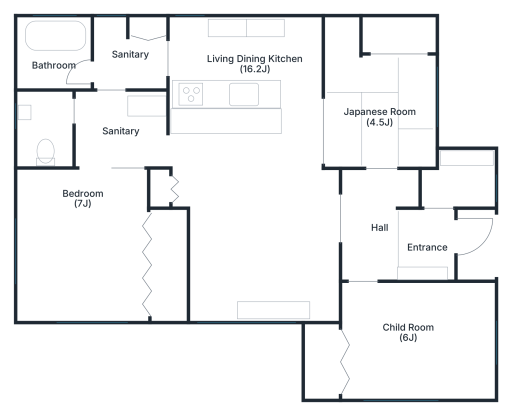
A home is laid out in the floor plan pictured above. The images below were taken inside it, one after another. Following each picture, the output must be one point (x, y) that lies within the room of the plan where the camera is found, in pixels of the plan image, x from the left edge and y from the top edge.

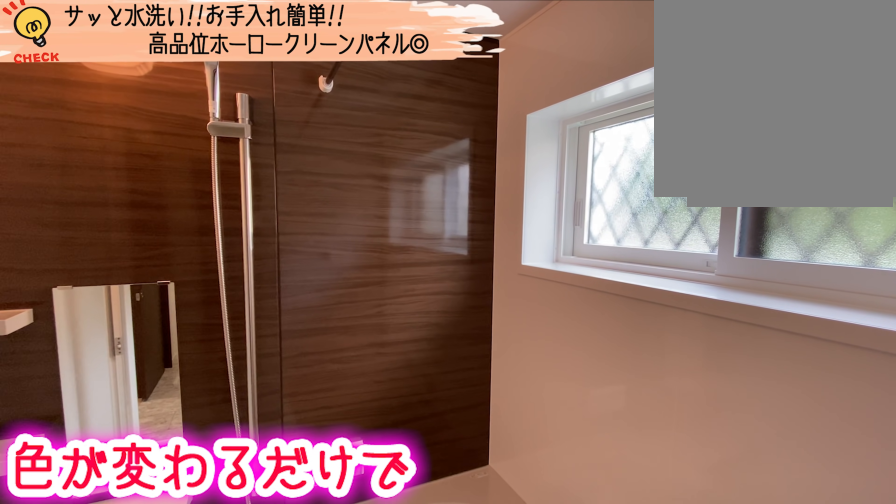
(55, 60)
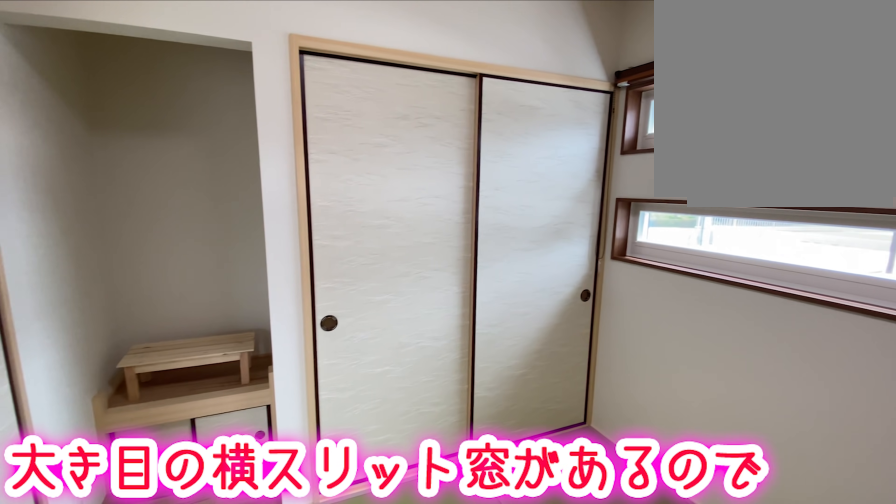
(379, 85)
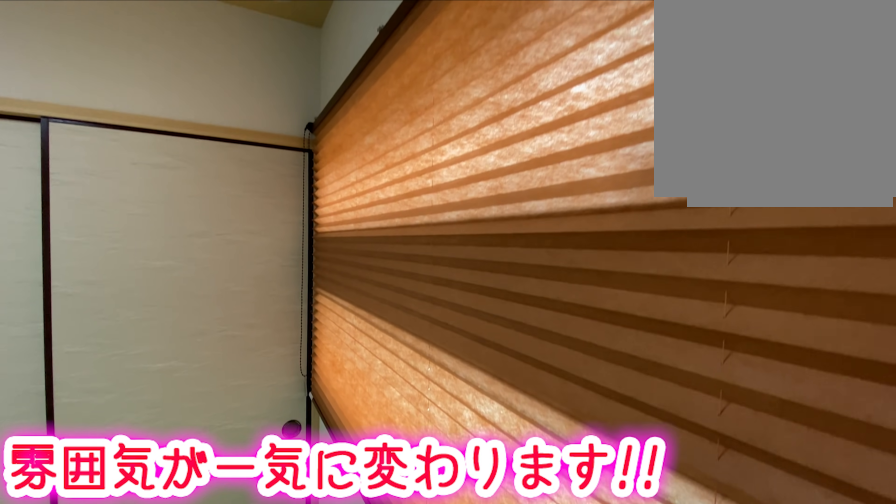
(379, 85)
